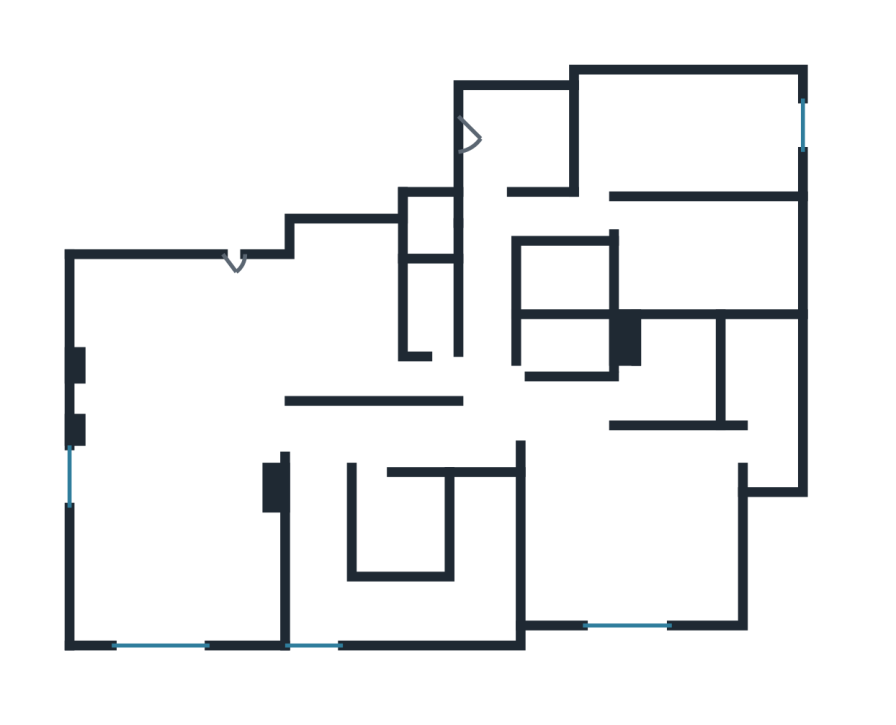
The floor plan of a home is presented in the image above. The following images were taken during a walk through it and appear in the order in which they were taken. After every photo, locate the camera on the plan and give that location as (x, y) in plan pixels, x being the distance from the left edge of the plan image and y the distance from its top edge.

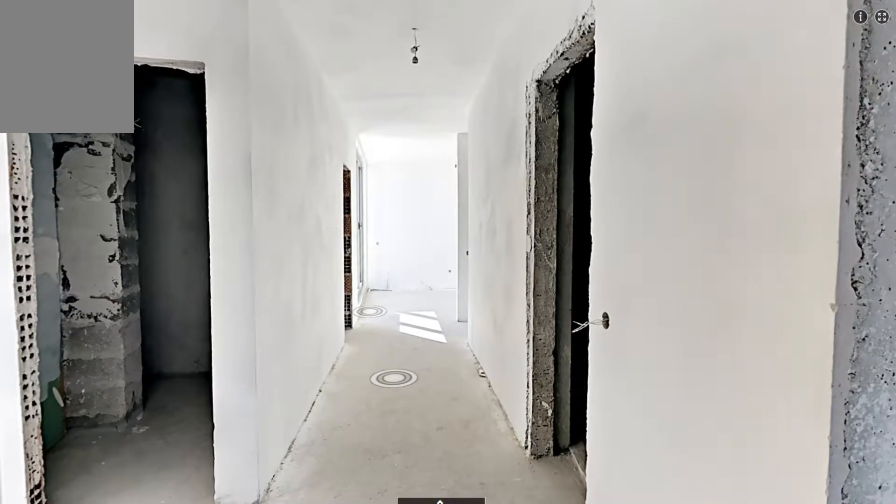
(488, 377)
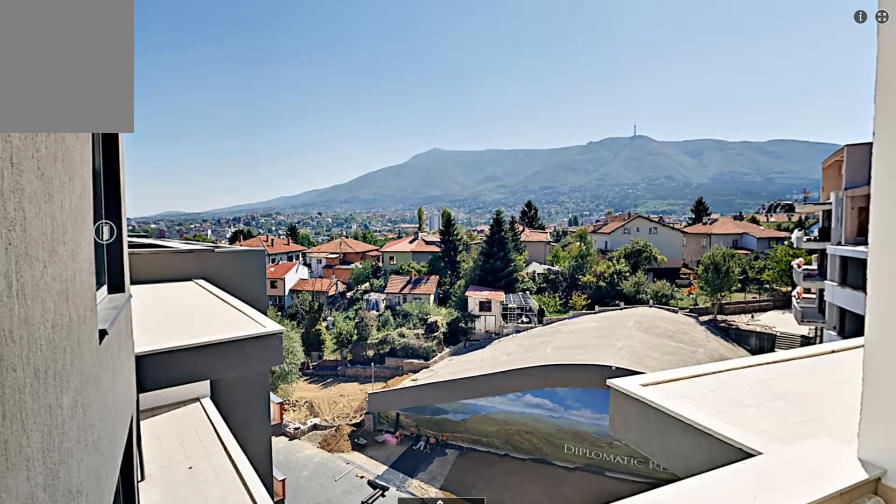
(392, 149)
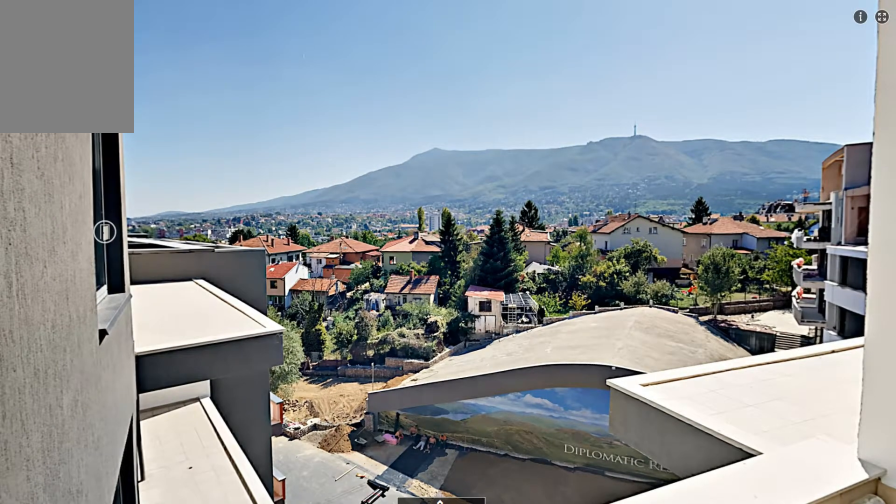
(394, 151)
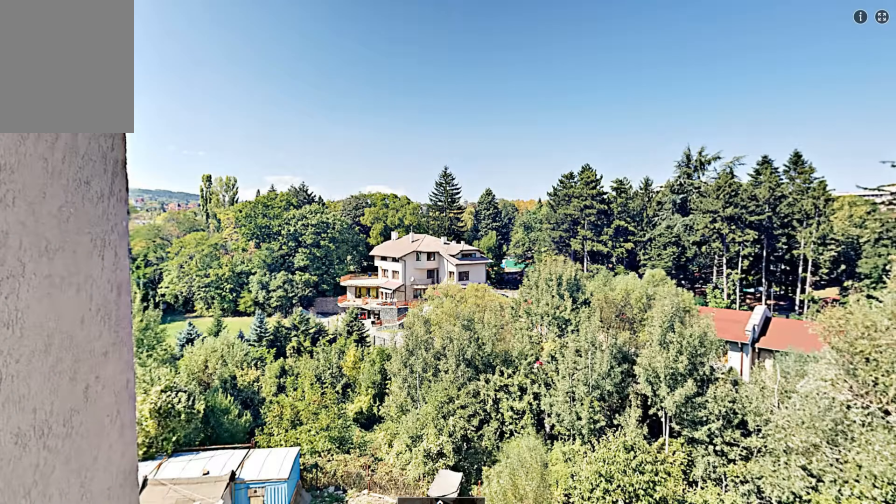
(823, 107)
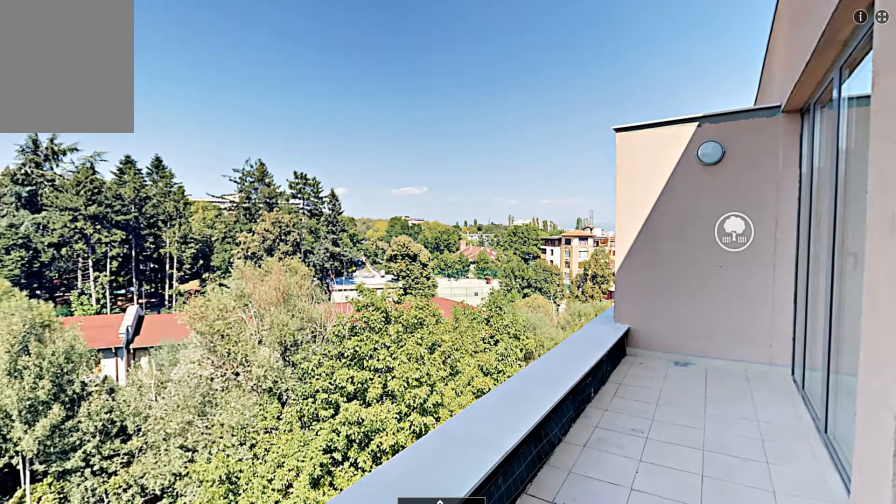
(830, 133)
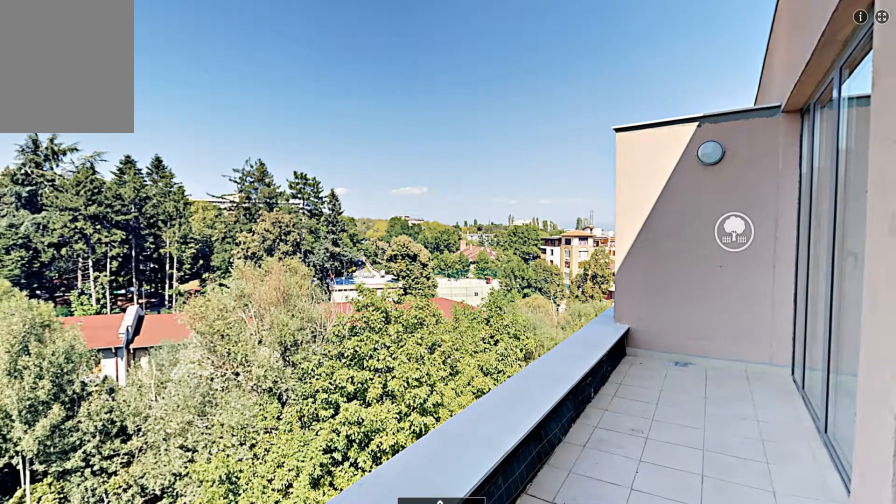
(831, 133)
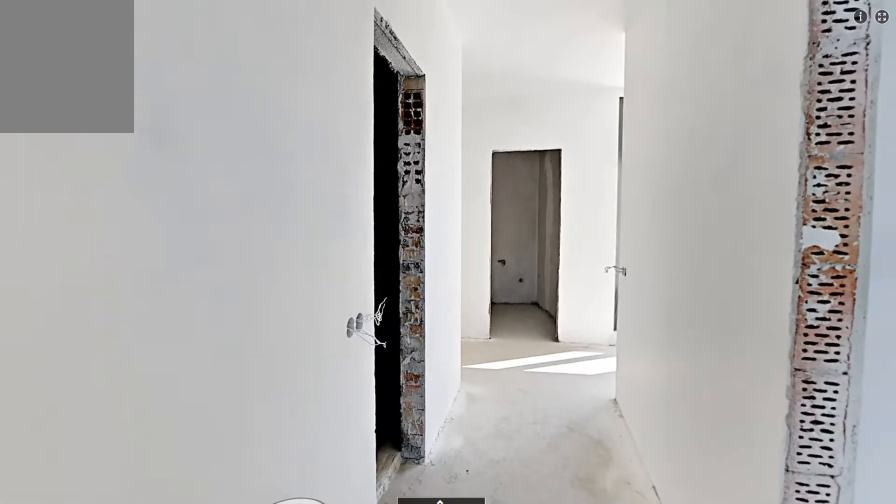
(569, 228)
